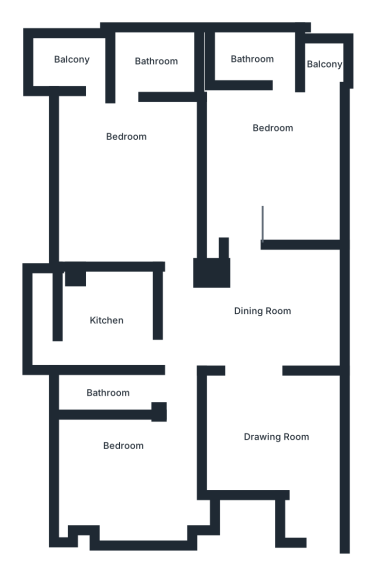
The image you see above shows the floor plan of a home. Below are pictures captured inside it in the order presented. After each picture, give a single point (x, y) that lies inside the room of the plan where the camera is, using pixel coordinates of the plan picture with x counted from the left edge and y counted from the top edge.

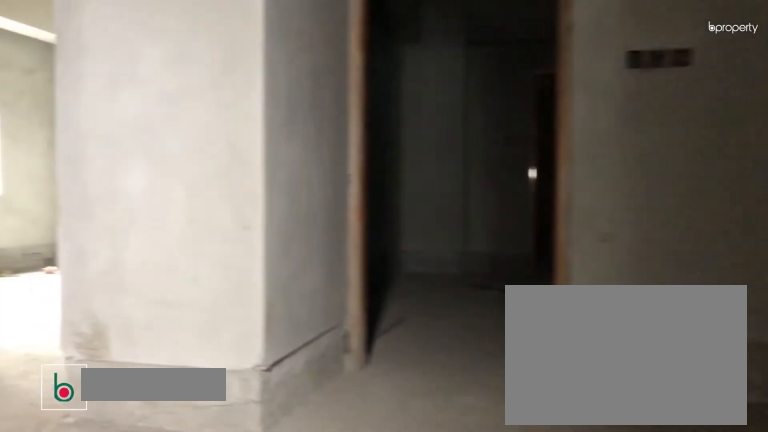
(263, 312)
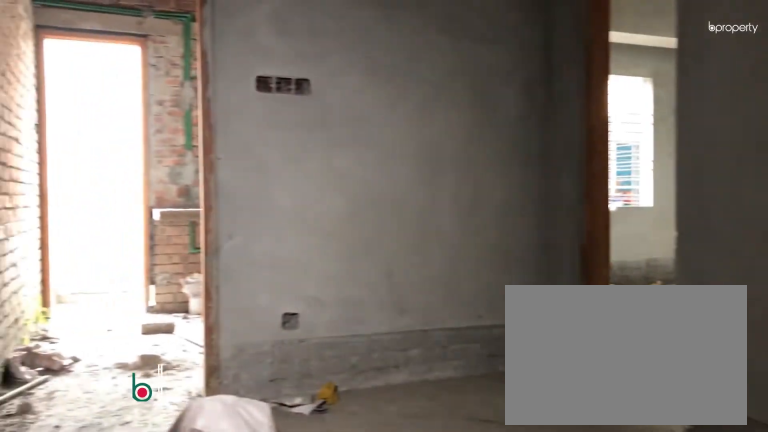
(263, 312)
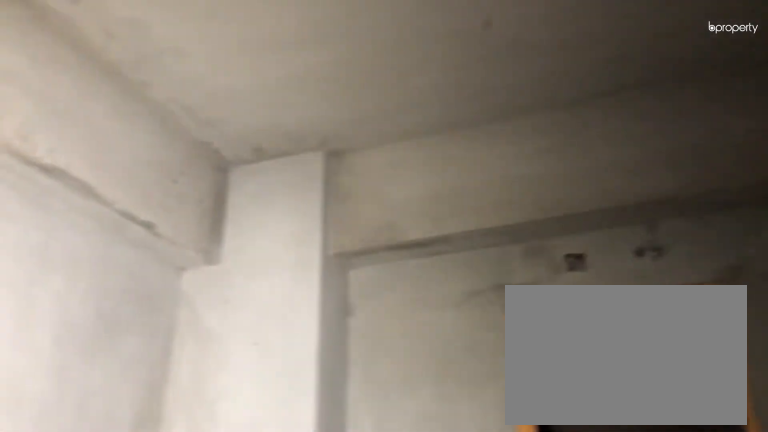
(272, 172)
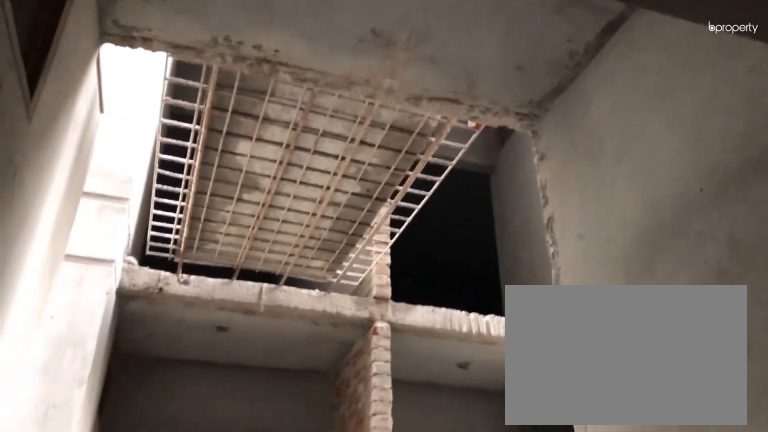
(320, 67)
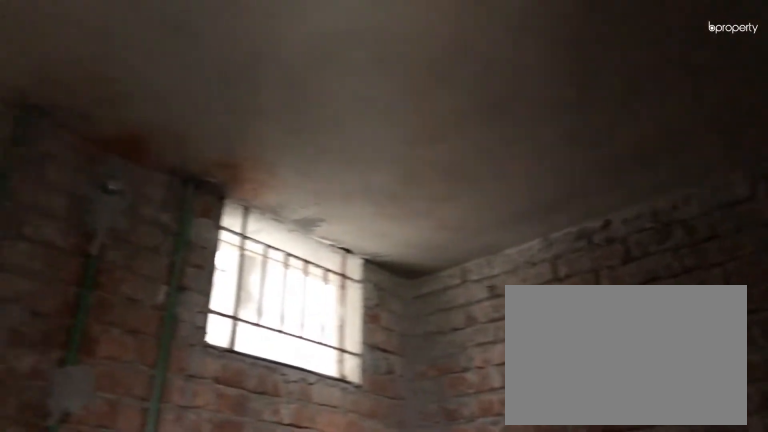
(160, 67)
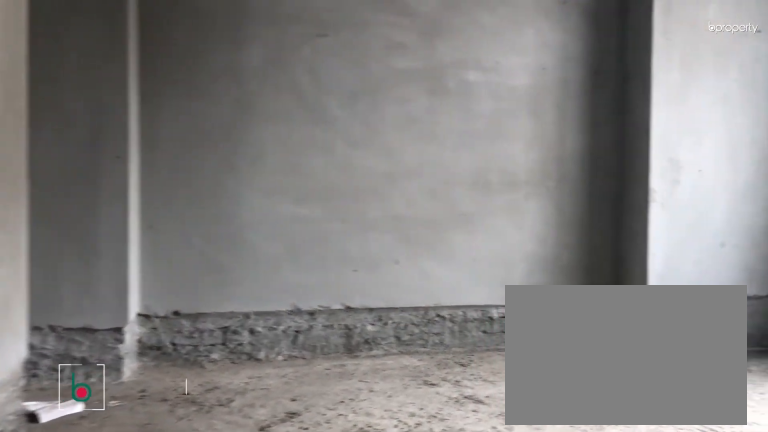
(119, 473)
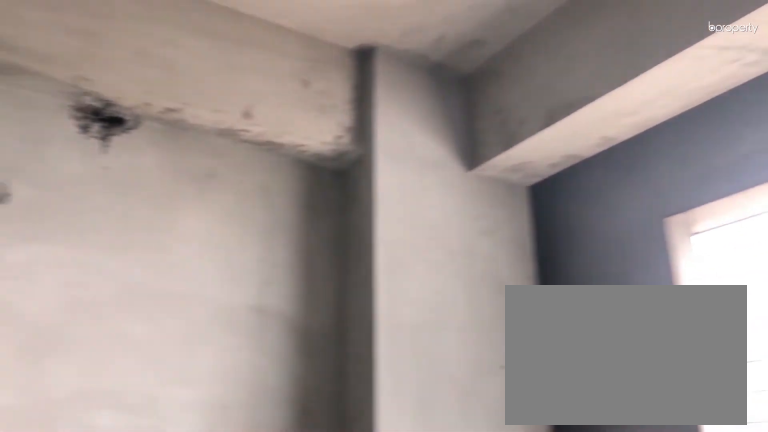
(119, 473)
